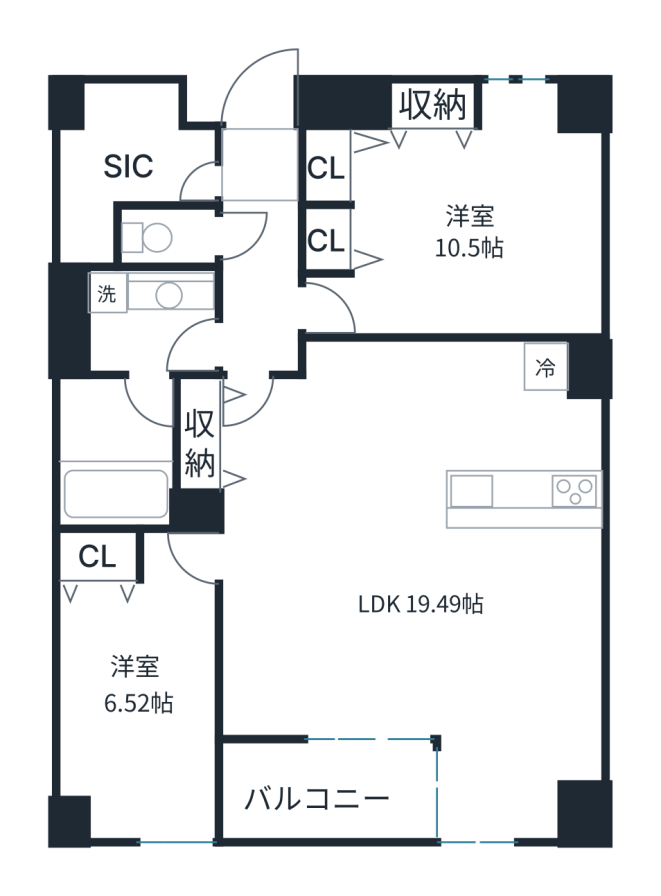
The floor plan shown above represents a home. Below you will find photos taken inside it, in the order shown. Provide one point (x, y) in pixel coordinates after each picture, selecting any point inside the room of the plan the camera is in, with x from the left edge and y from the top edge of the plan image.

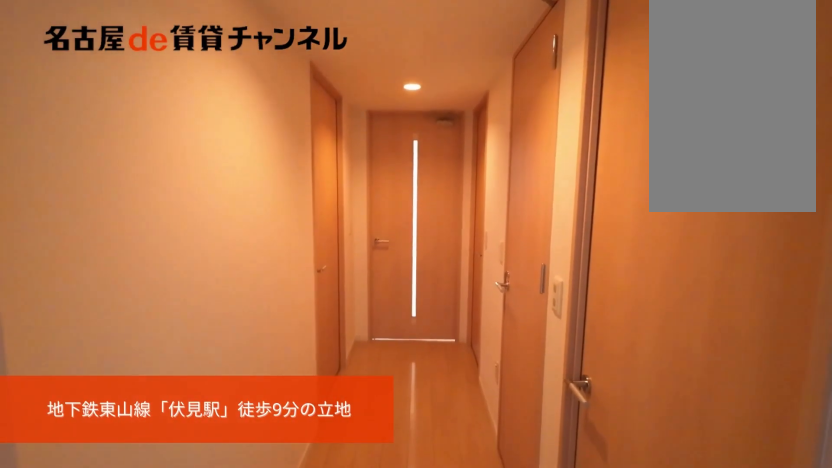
(257, 162)
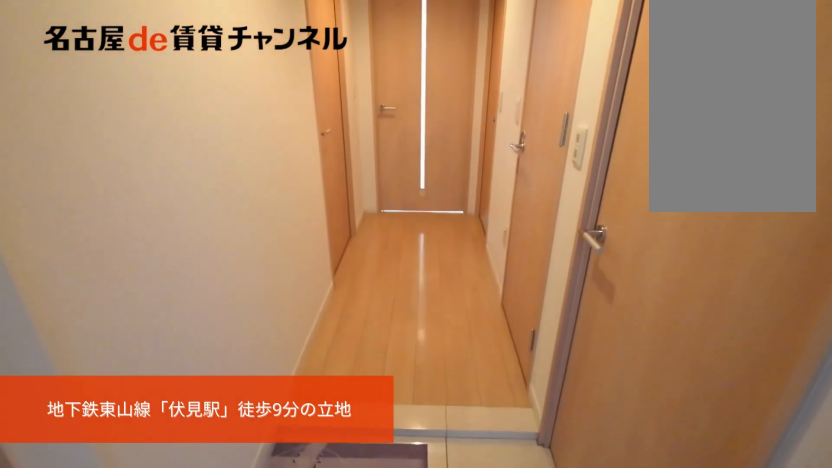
(257, 162)
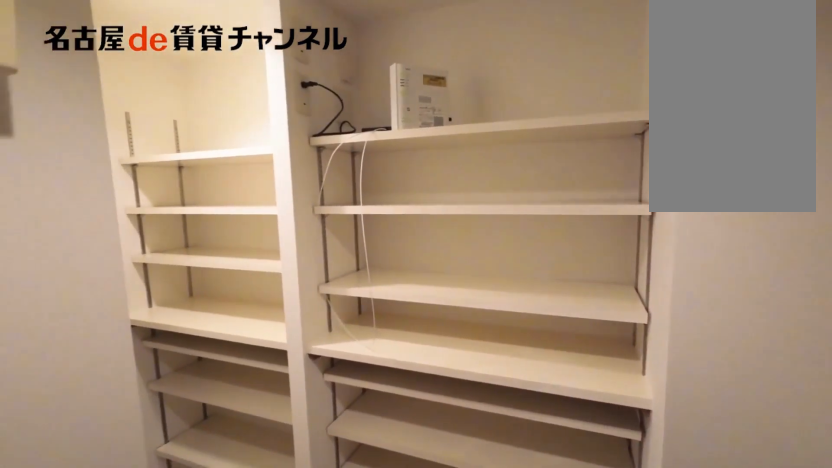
(133, 160)
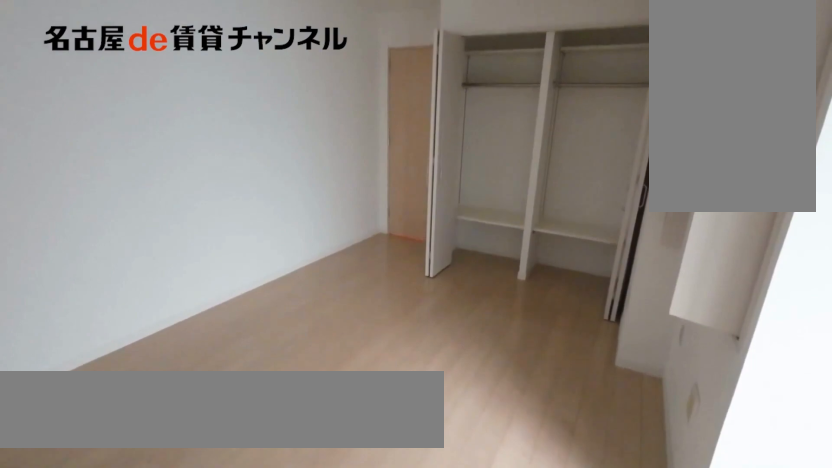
(449, 208)
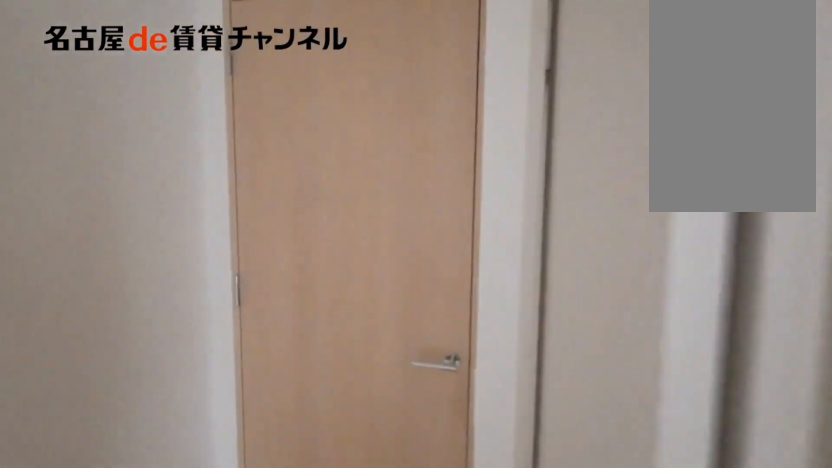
(449, 208)
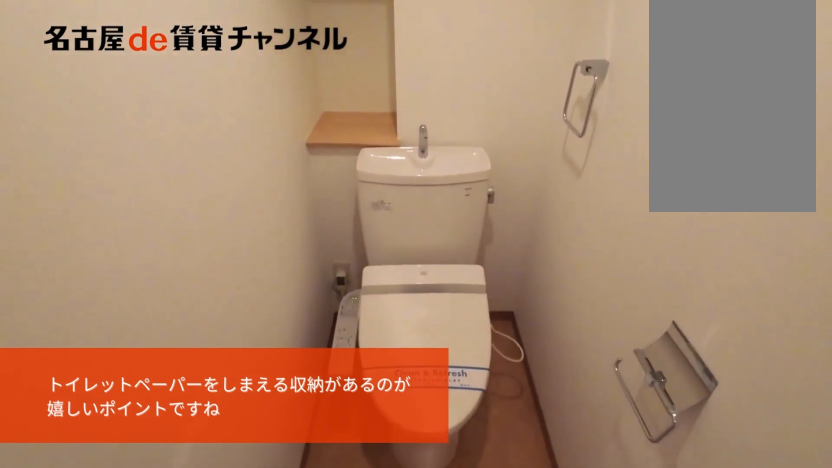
(166, 236)
